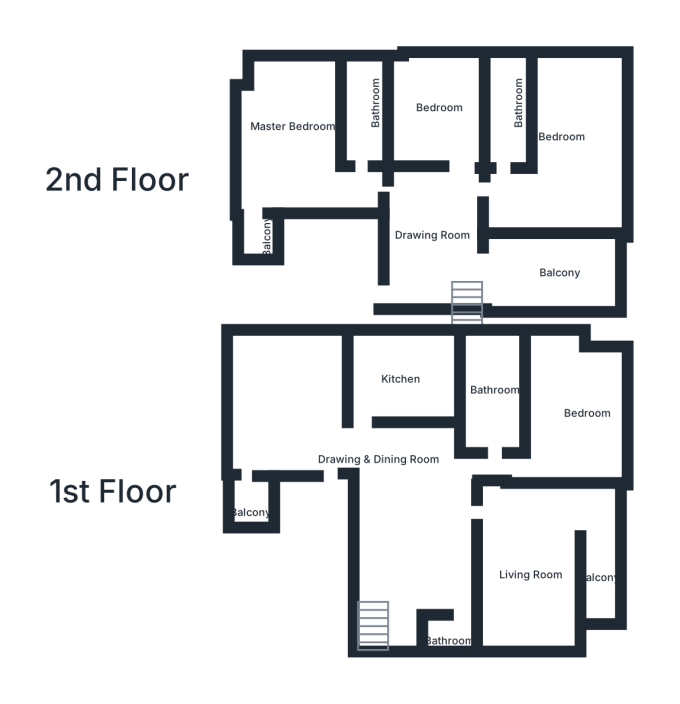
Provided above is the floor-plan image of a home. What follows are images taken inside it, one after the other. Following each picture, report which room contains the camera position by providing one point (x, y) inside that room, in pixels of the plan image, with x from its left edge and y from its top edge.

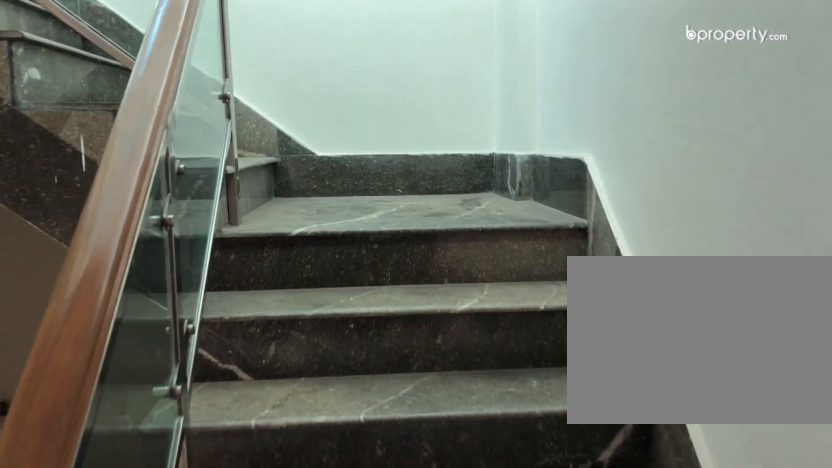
(375, 628)
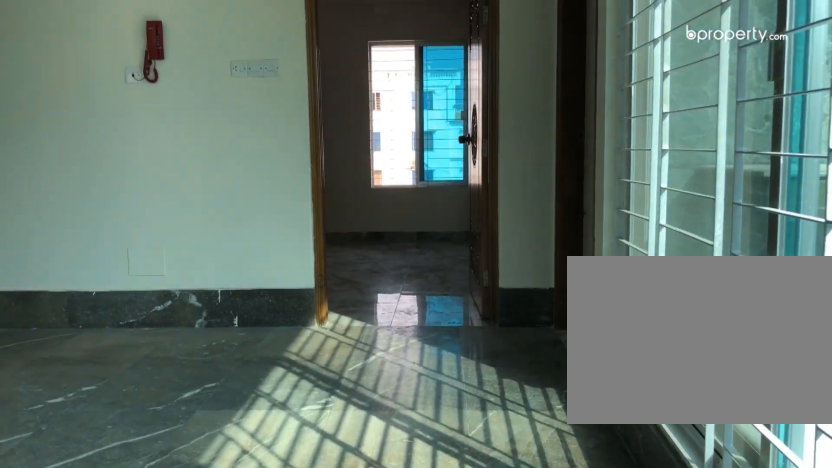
(440, 242)
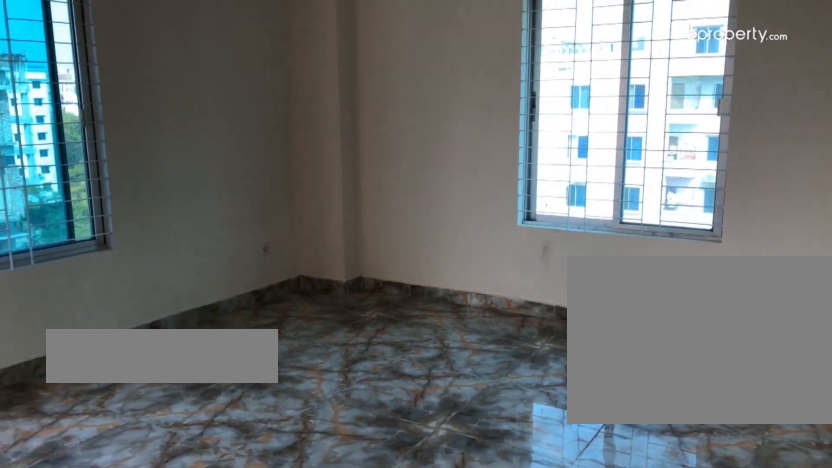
(296, 155)
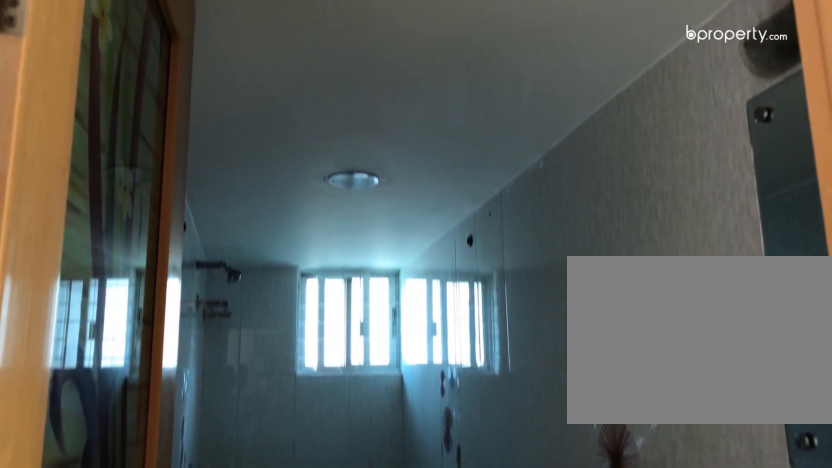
(365, 123)
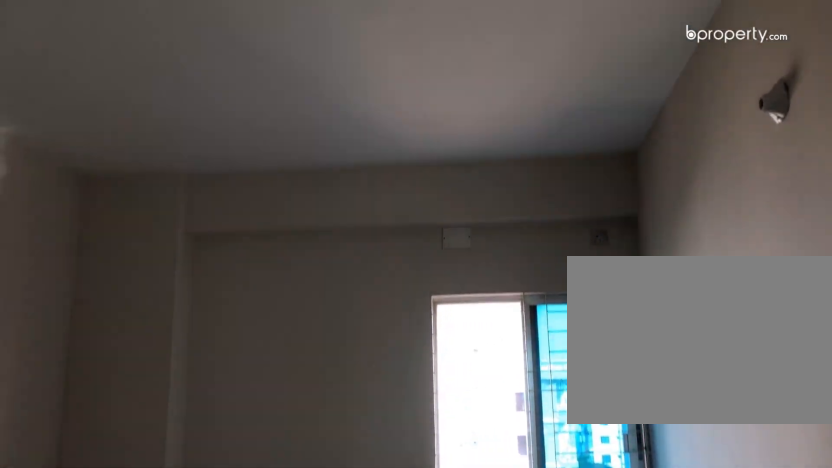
(445, 110)
